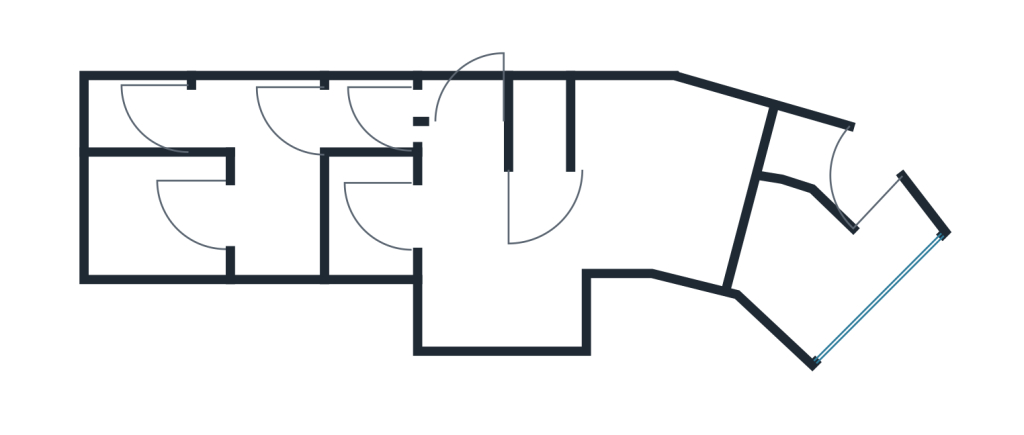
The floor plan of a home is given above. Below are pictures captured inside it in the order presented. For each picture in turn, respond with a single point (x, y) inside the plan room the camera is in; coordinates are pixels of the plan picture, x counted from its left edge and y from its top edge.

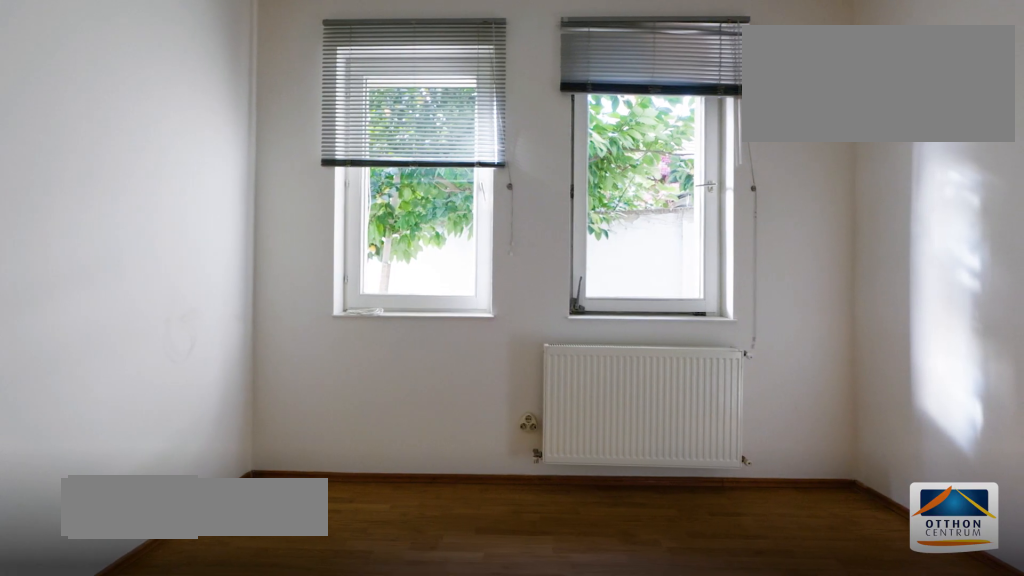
(155, 214)
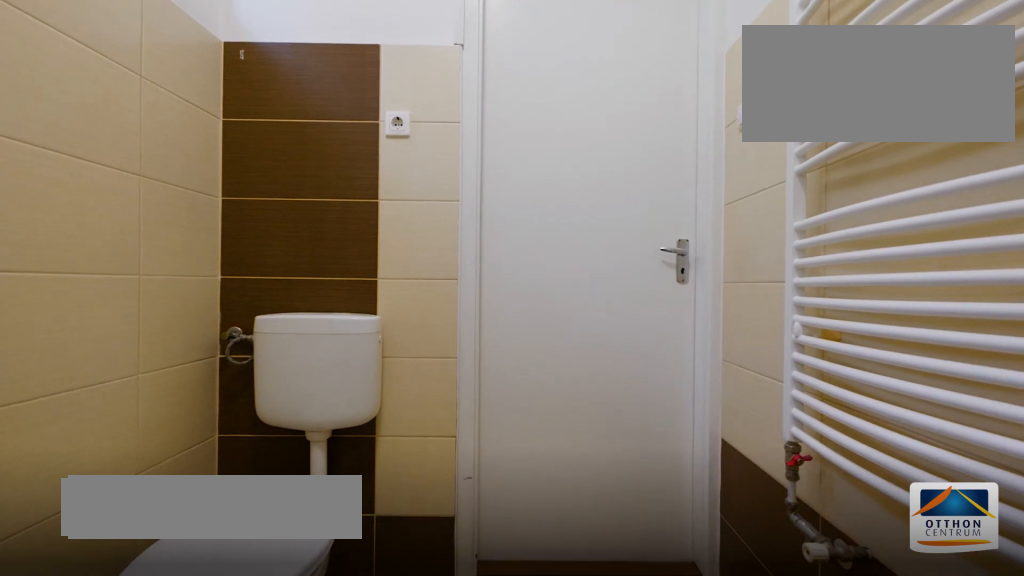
(150, 112)
